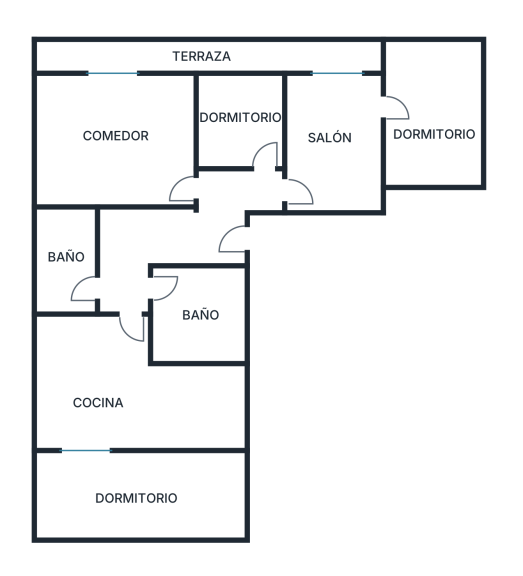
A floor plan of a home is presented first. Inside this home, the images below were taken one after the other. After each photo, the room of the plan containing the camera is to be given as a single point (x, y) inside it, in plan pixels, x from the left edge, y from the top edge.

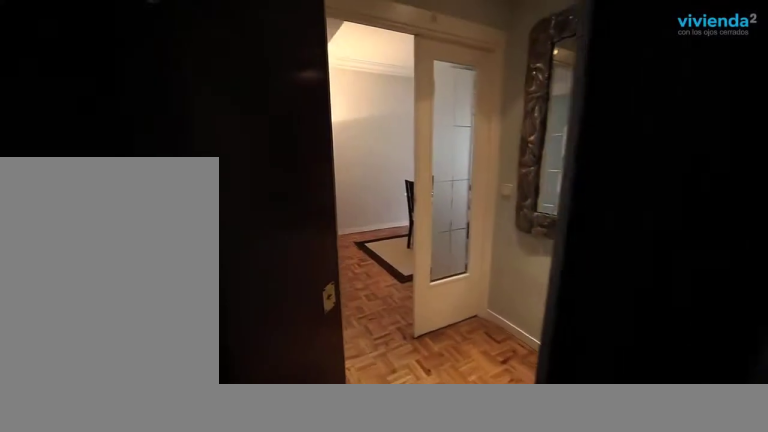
(218, 231)
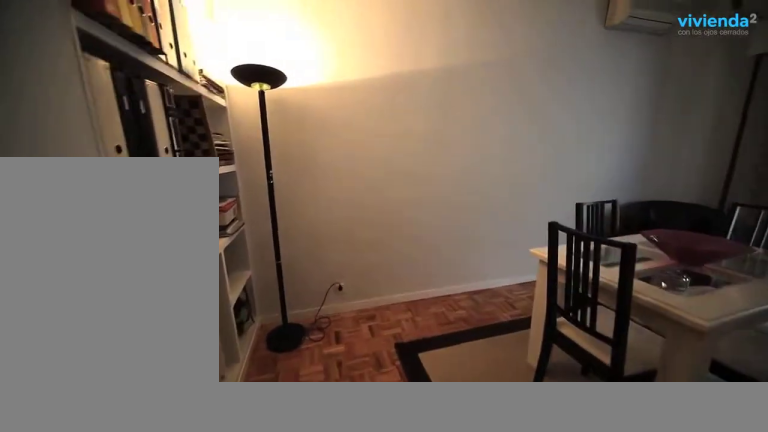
(130, 172)
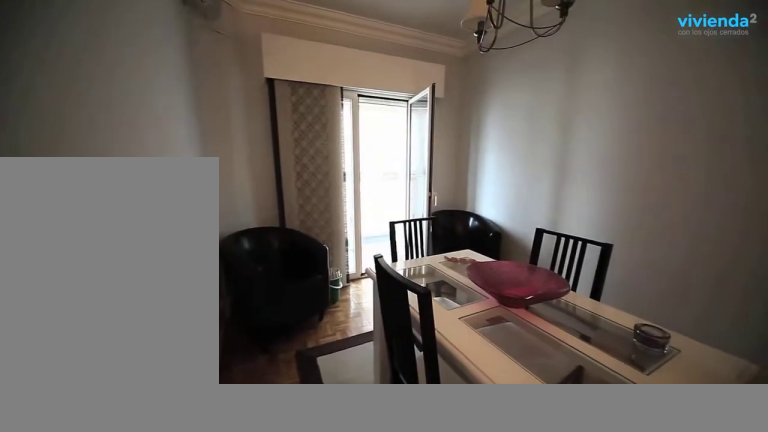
(130, 171)
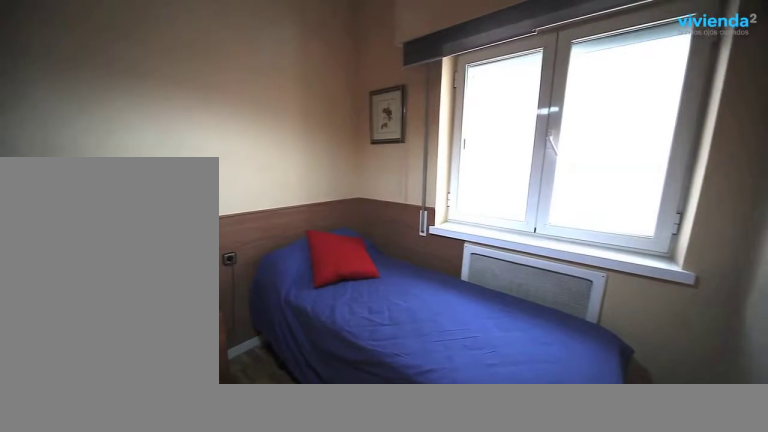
(240, 130)
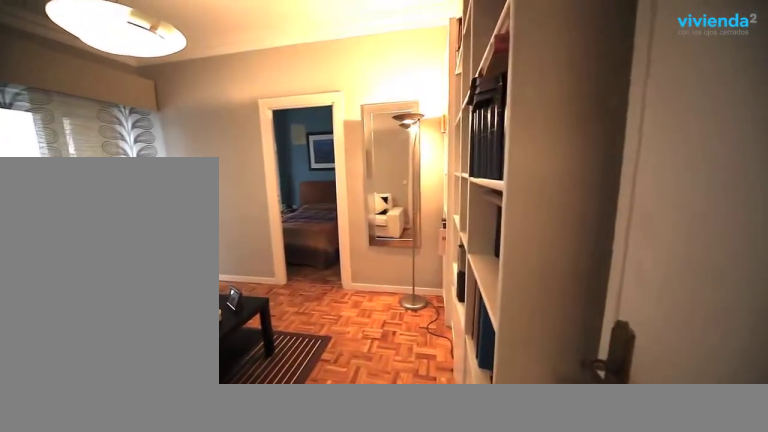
(352, 178)
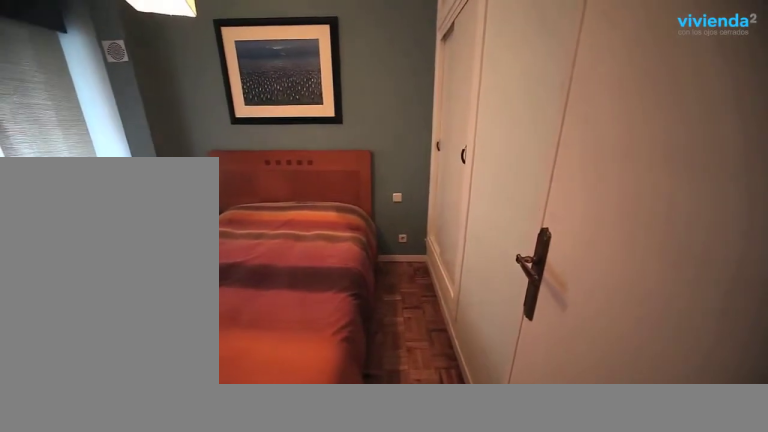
(429, 89)
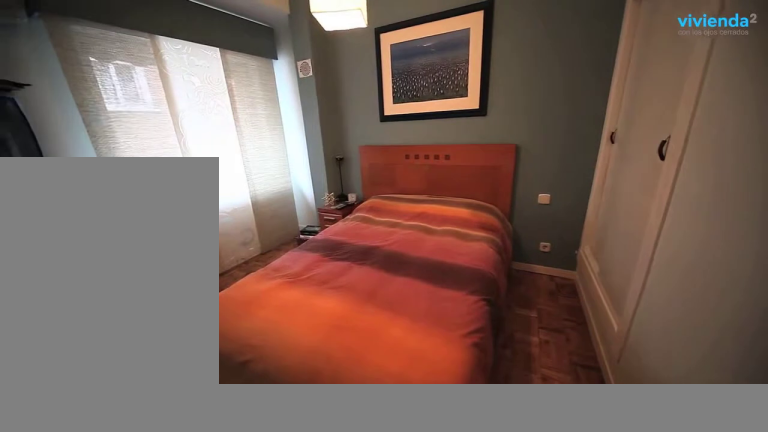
(429, 90)
